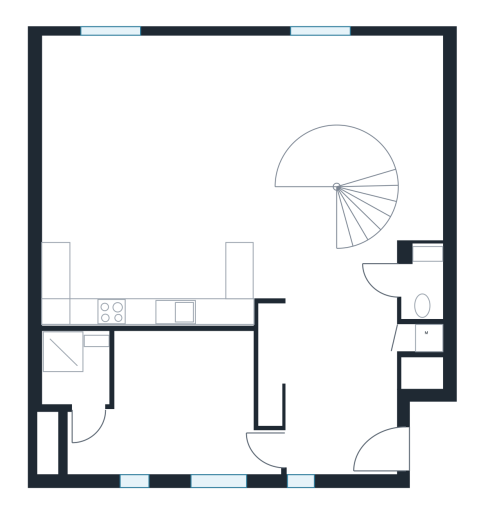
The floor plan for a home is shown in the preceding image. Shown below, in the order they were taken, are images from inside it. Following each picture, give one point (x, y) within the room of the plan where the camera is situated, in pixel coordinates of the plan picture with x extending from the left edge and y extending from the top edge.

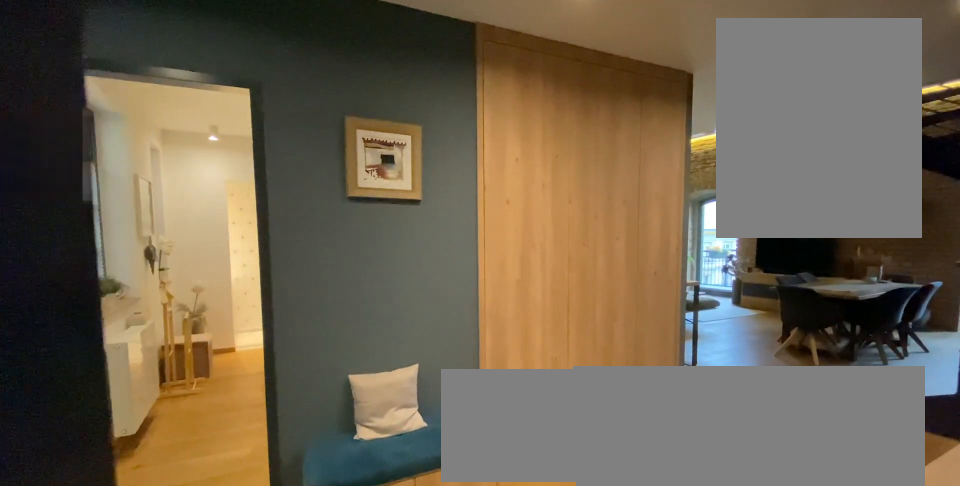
(344, 394)
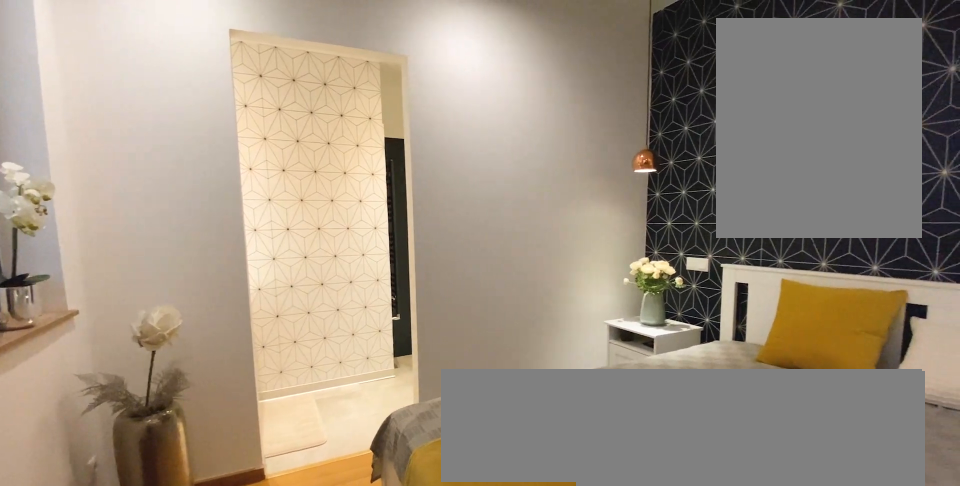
(179, 394)
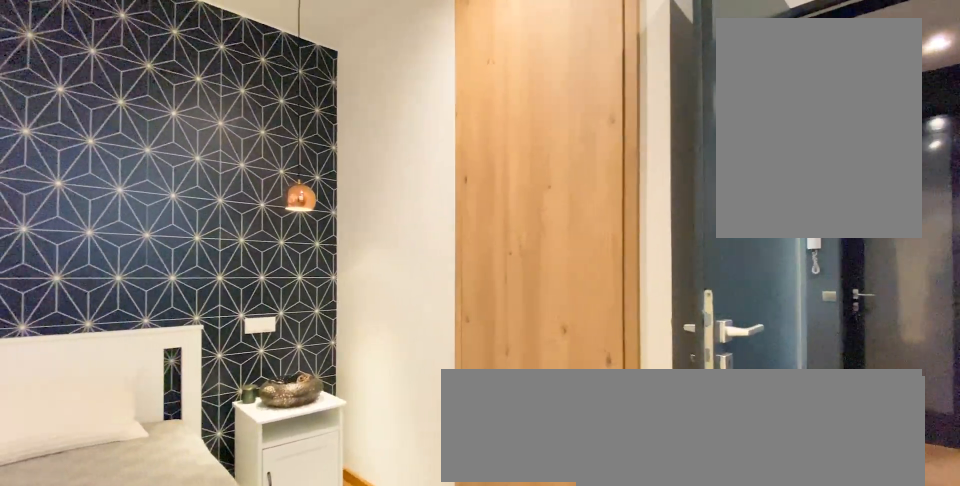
(179, 394)
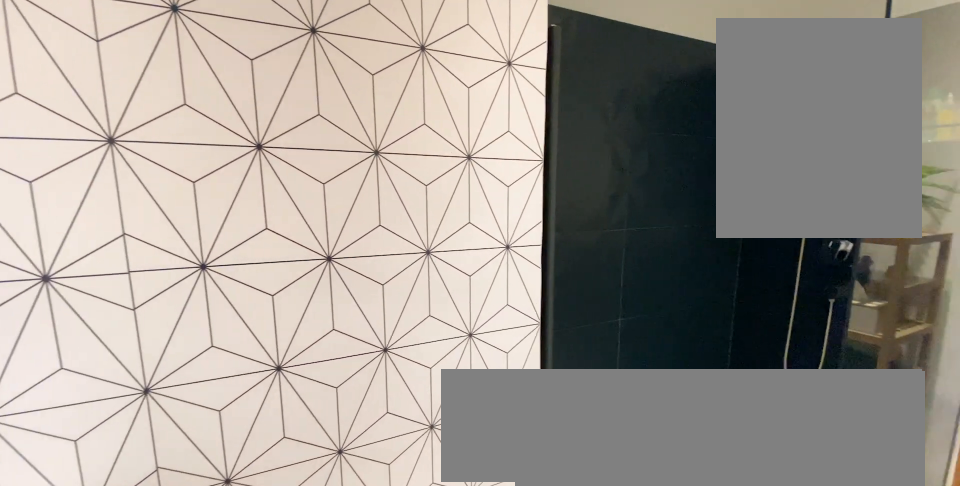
(81, 394)
